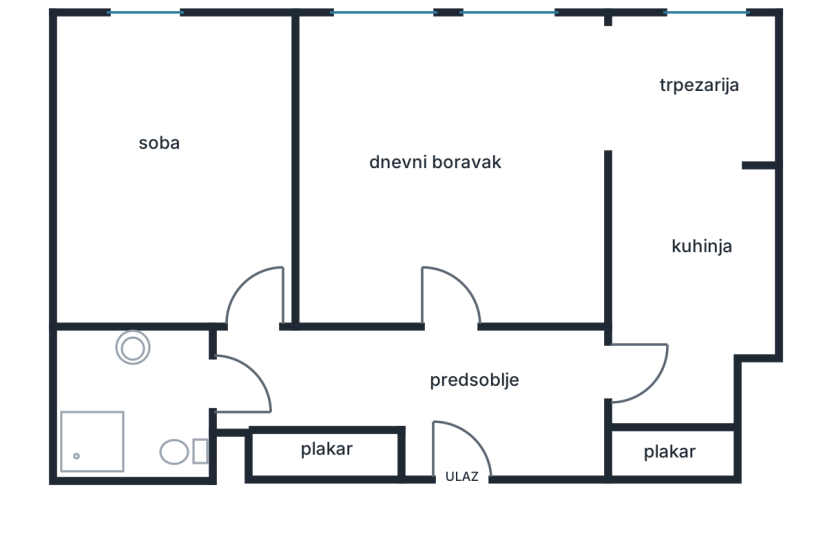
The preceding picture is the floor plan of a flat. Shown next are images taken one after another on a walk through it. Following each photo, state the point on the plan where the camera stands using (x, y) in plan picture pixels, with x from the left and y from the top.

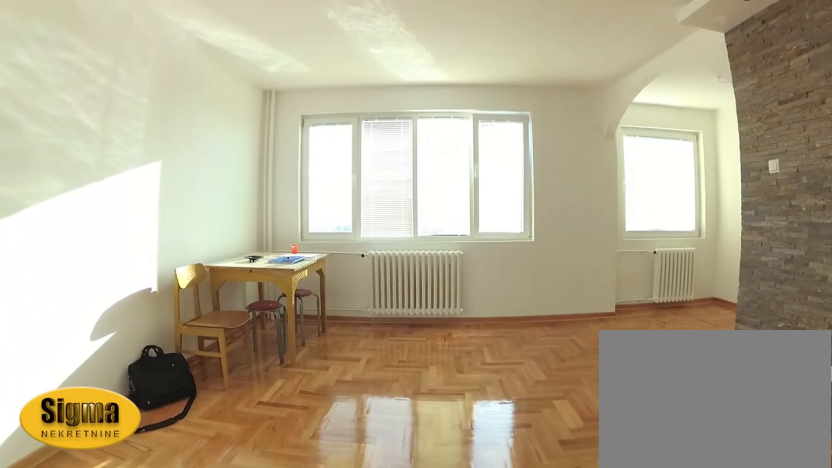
(430, 328)
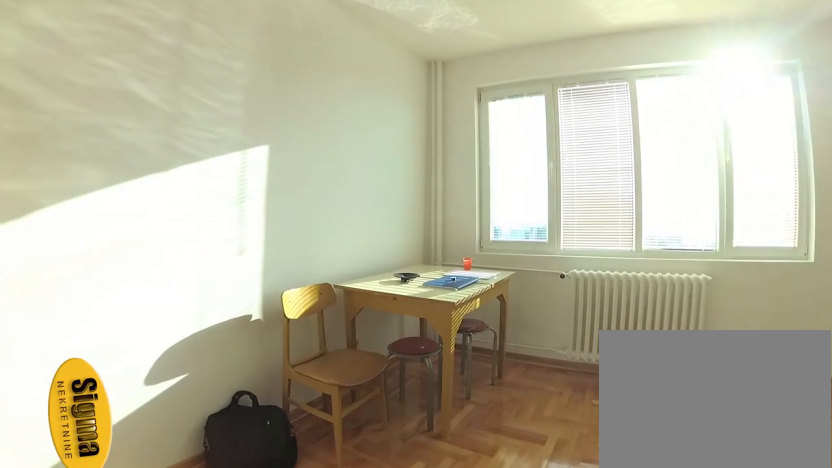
(388, 238)
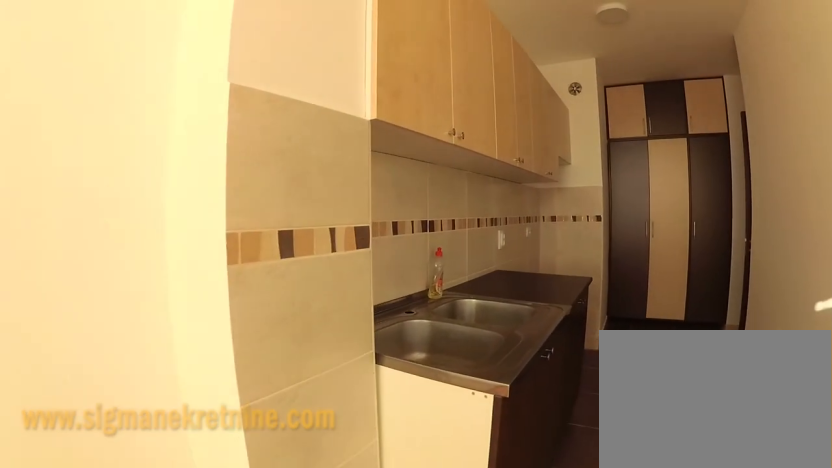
(683, 102)
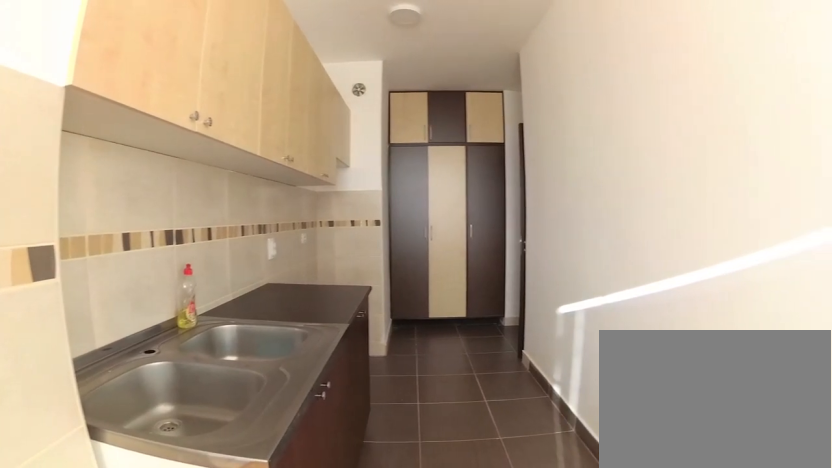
(685, 125)
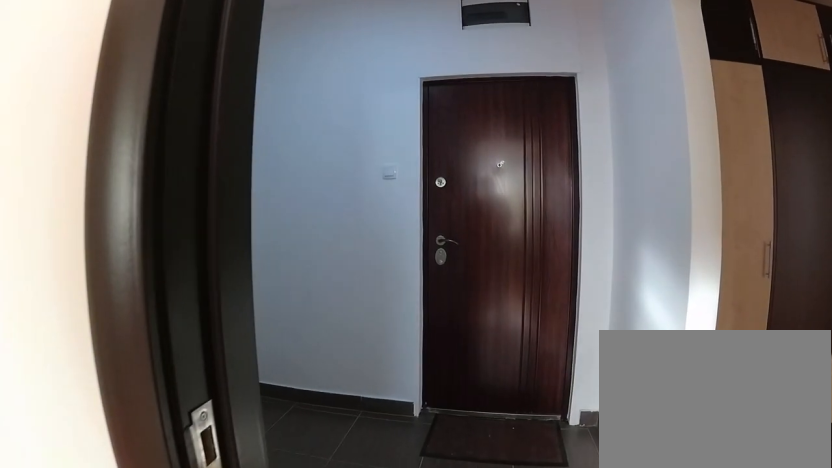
(455, 281)
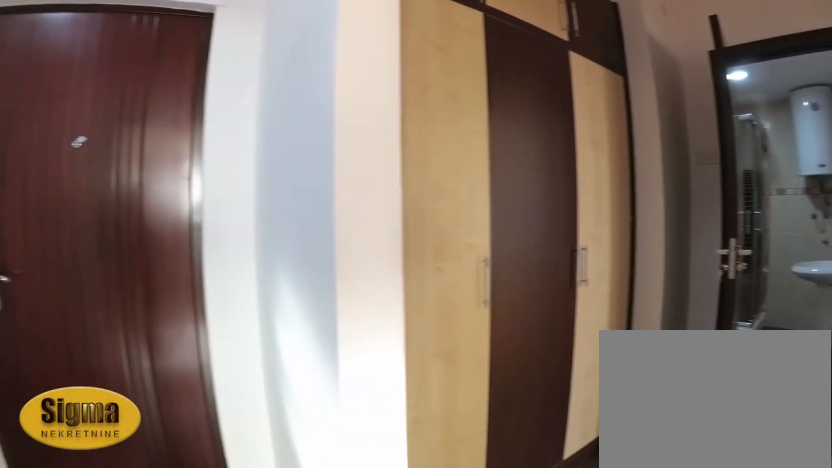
(473, 348)
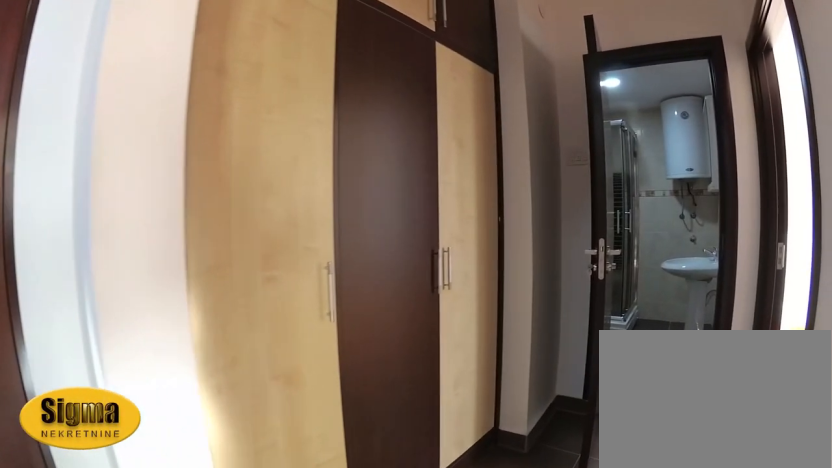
(469, 368)
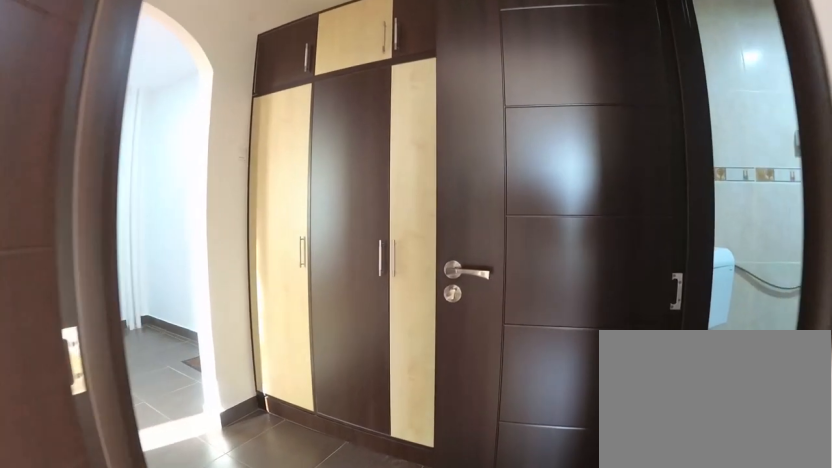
(245, 292)
